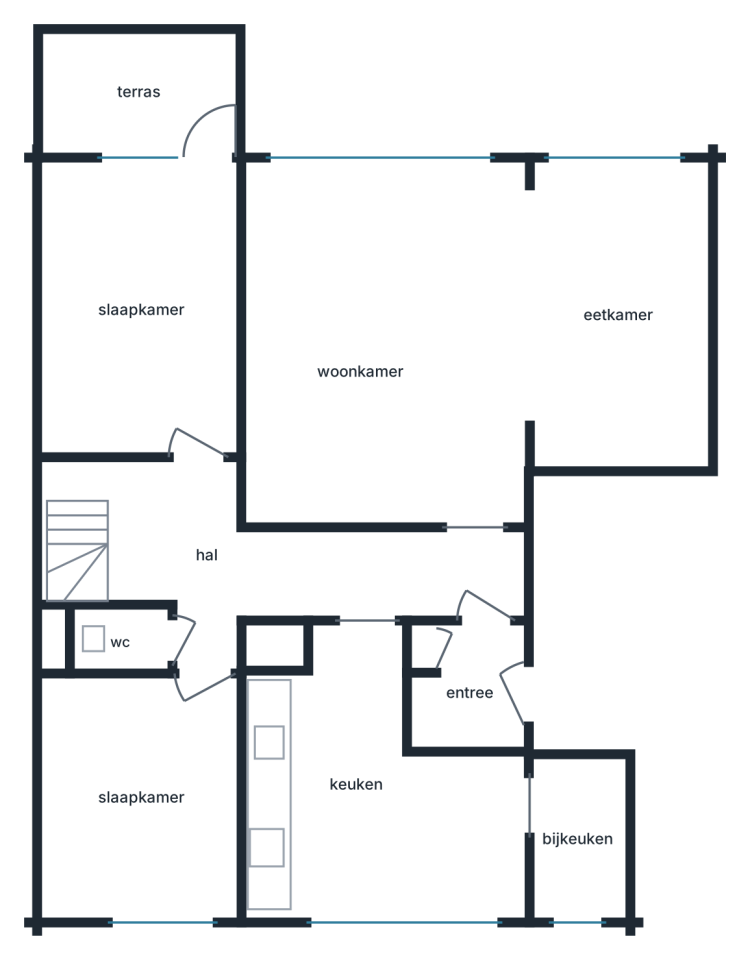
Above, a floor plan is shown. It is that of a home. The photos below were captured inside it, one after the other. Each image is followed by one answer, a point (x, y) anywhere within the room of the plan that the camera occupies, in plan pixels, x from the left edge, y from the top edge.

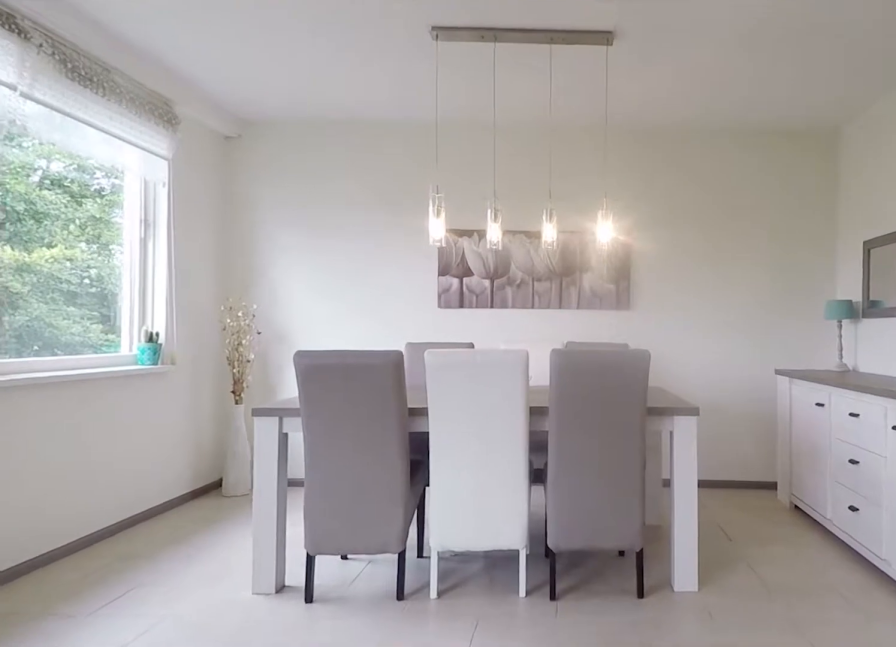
(386, 343)
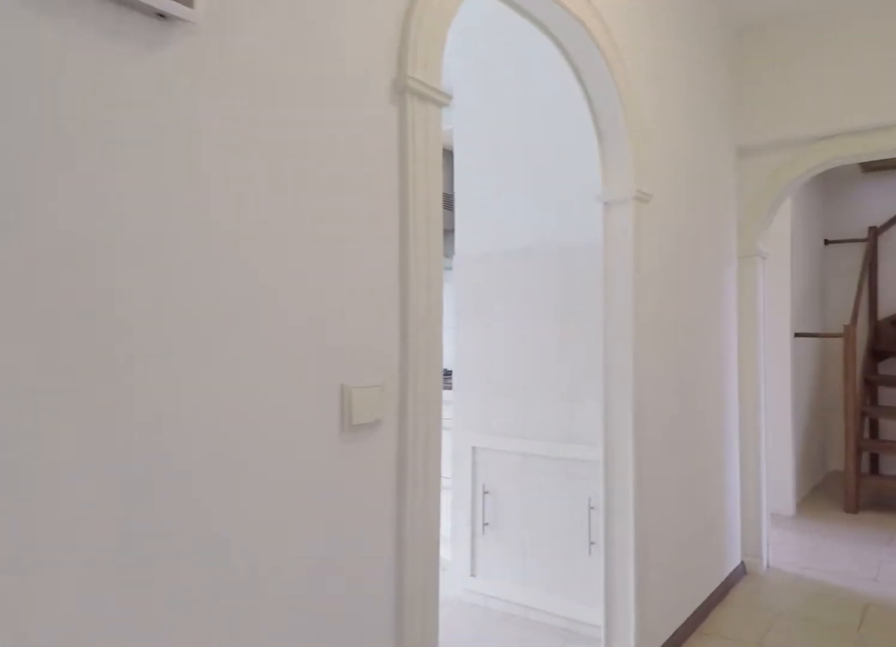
(314, 585)
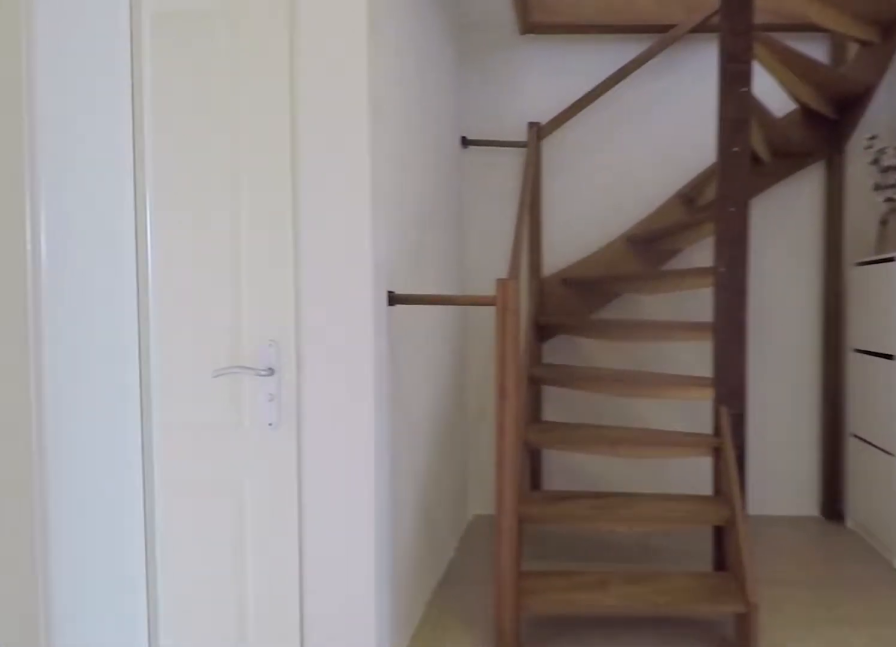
(313, 585)
